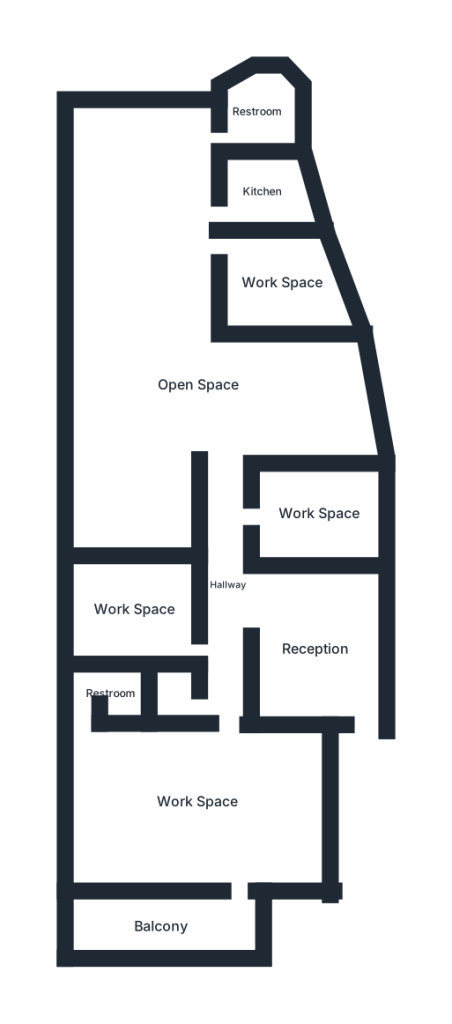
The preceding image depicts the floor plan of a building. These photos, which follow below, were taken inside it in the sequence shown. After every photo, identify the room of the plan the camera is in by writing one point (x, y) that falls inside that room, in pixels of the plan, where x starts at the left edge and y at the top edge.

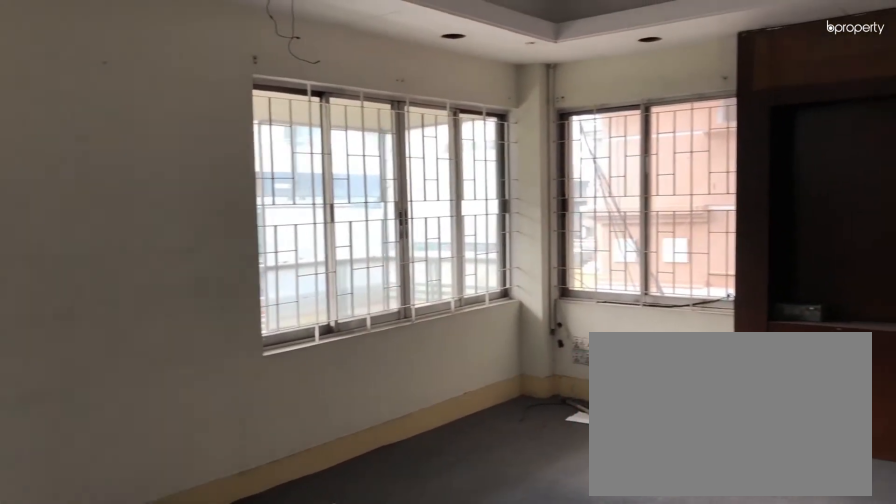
(197, 803)
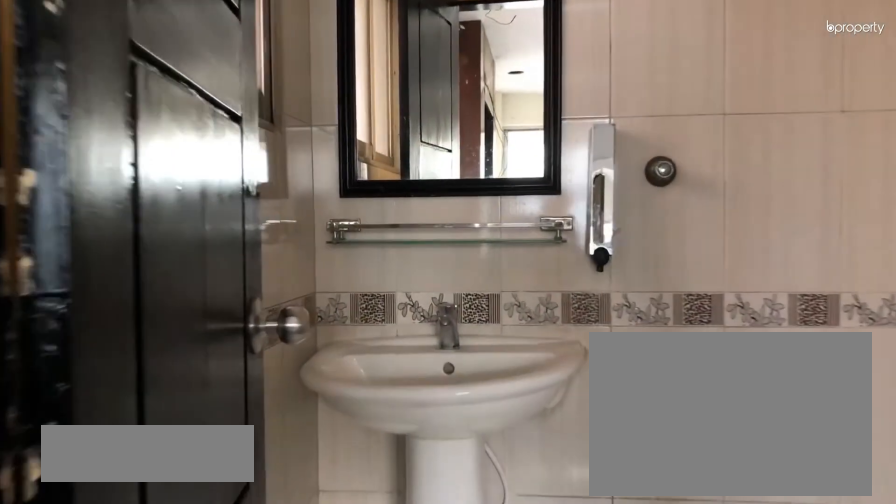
(105, 698)
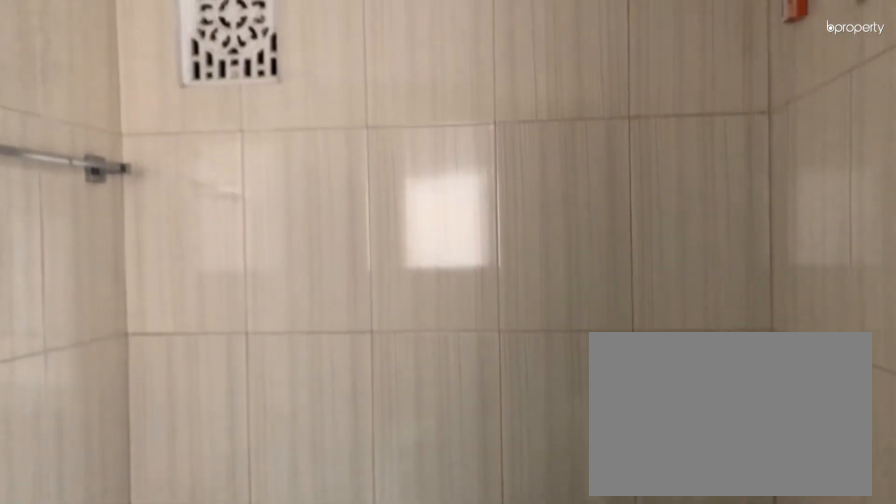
(105, 698)
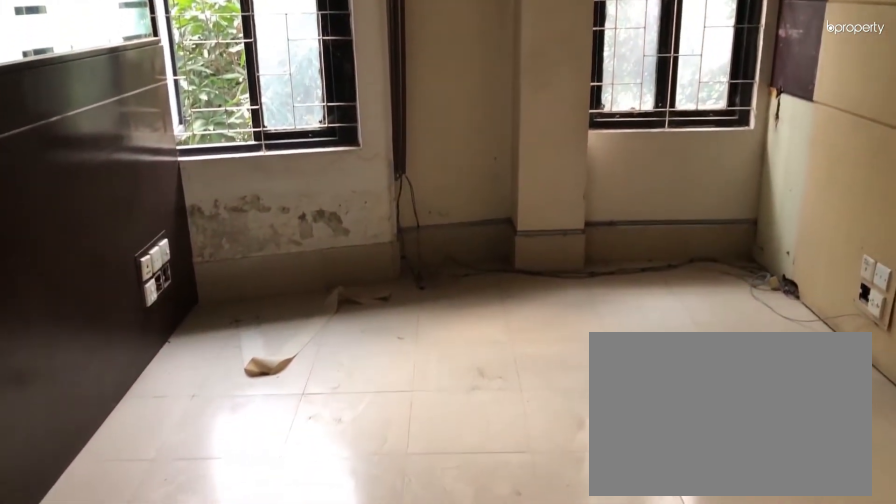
(319, 512)
